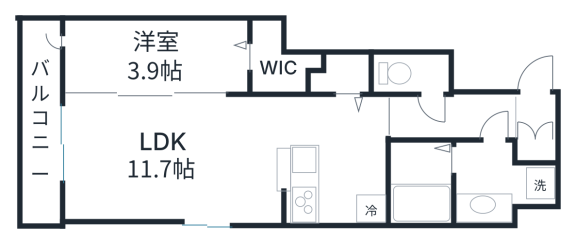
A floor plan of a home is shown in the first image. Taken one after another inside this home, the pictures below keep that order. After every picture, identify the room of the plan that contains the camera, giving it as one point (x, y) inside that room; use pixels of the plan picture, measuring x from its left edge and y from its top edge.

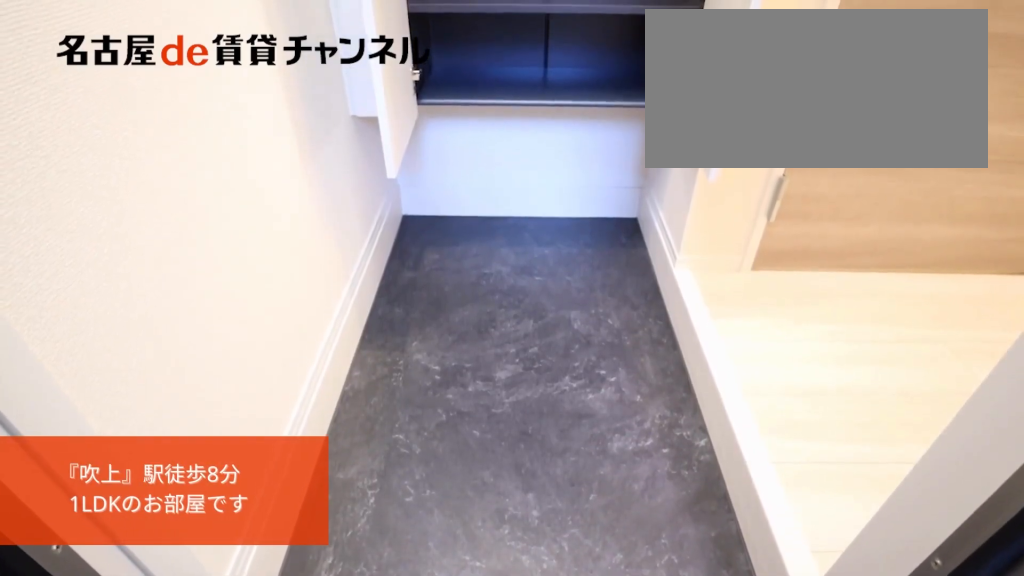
(537, 128)
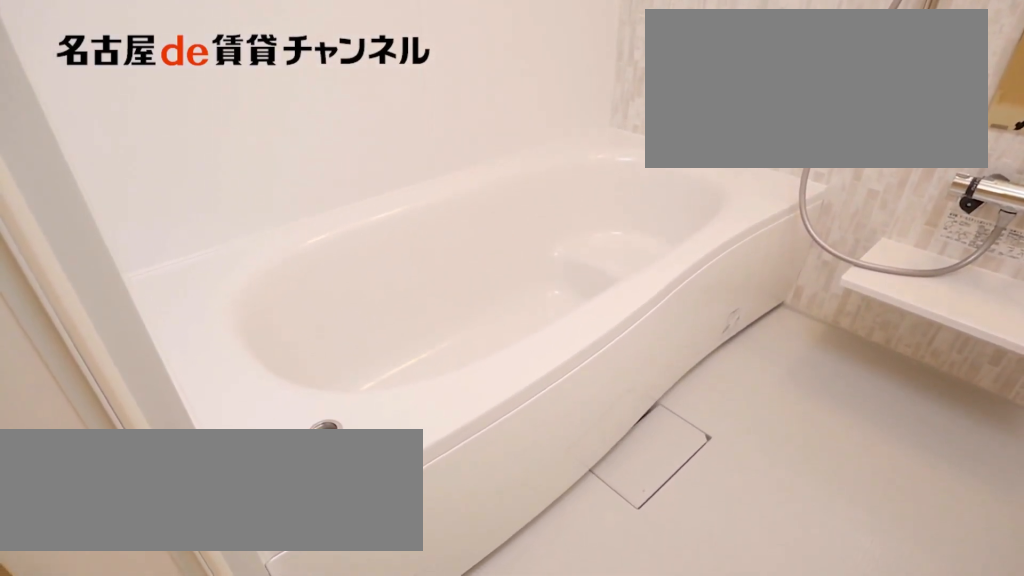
(420, 184)
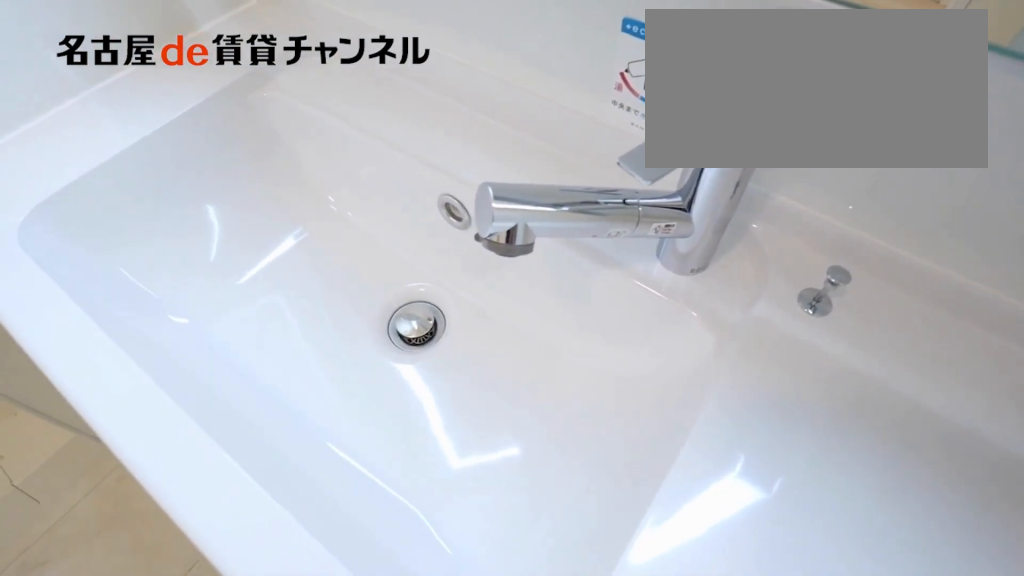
(498, 183)
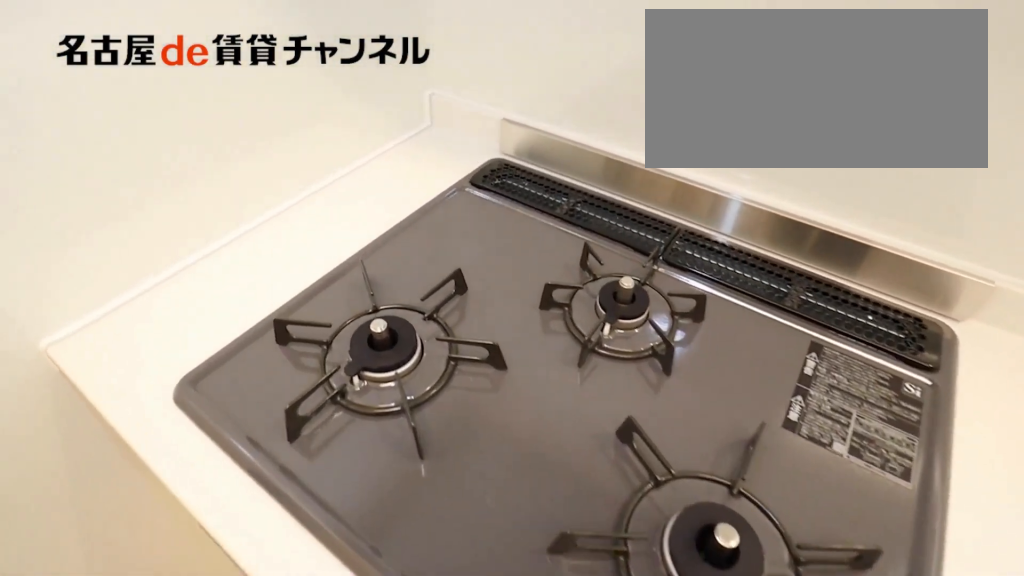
(339, 161)
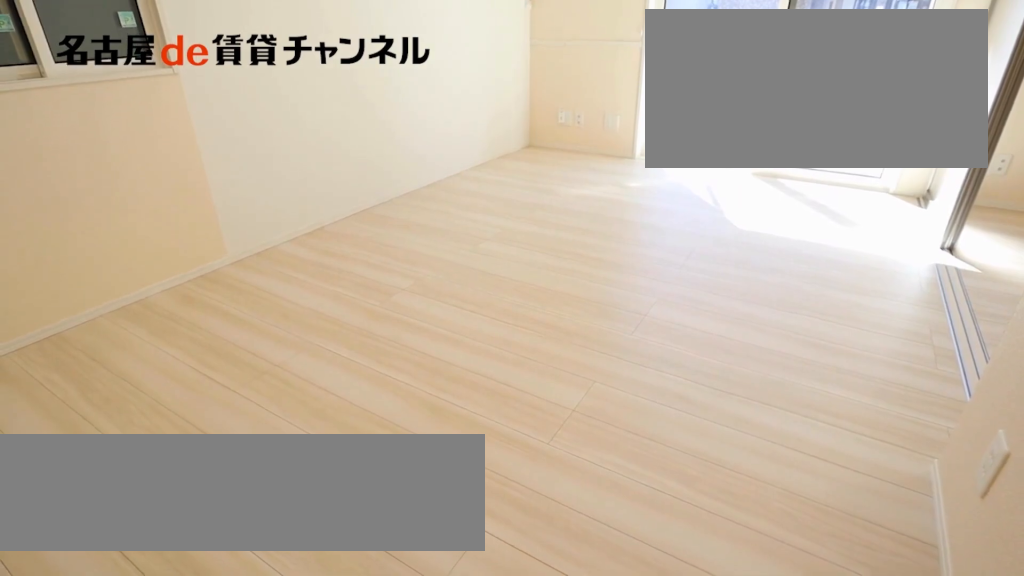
(175, 161)
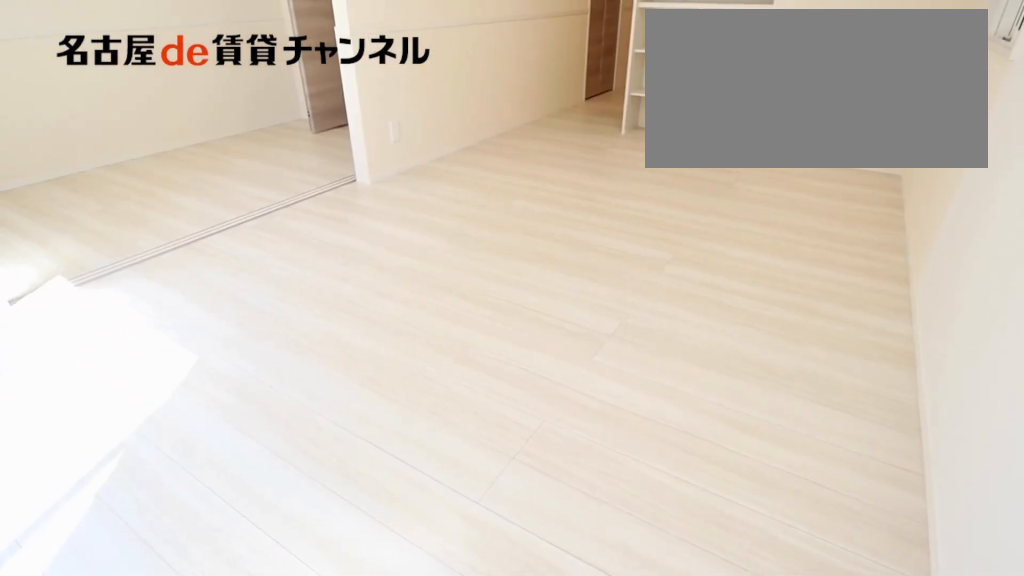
(175, 161)
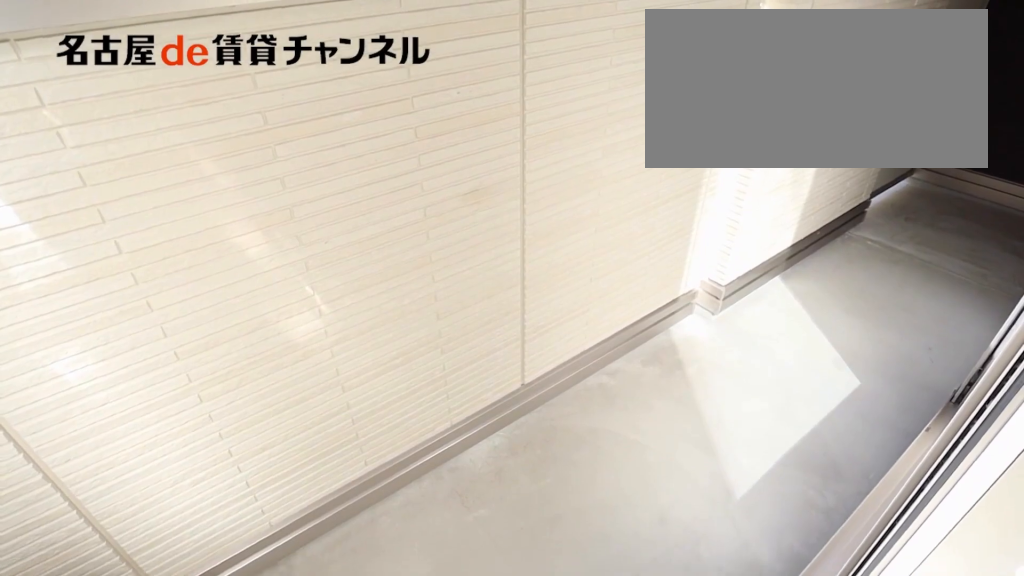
(43, 123)
